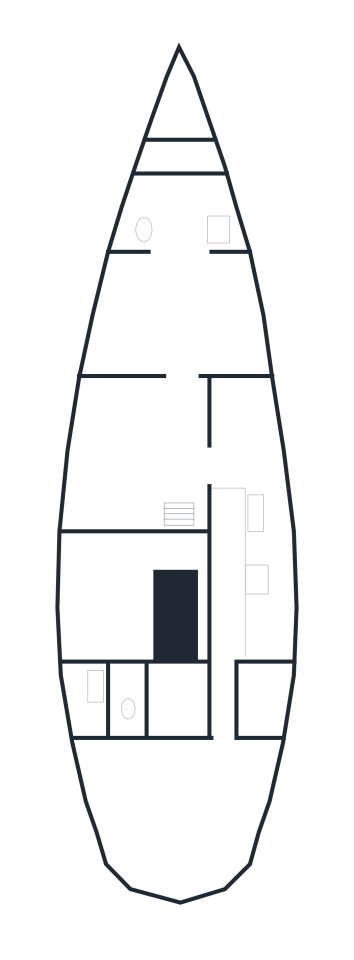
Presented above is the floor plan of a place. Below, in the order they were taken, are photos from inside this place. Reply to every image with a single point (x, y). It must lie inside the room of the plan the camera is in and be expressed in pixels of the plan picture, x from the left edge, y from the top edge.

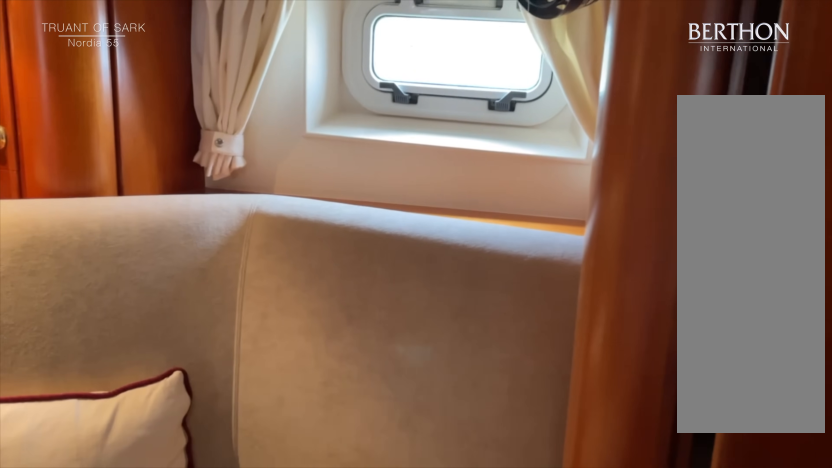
(178, 769)
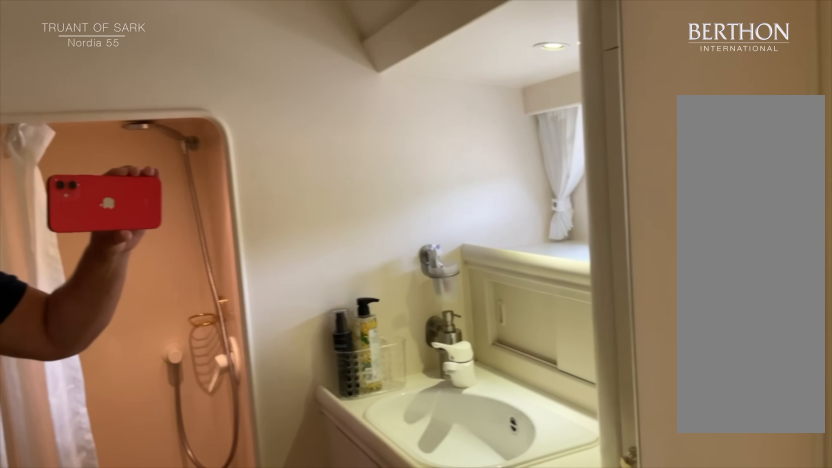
(125, 691)
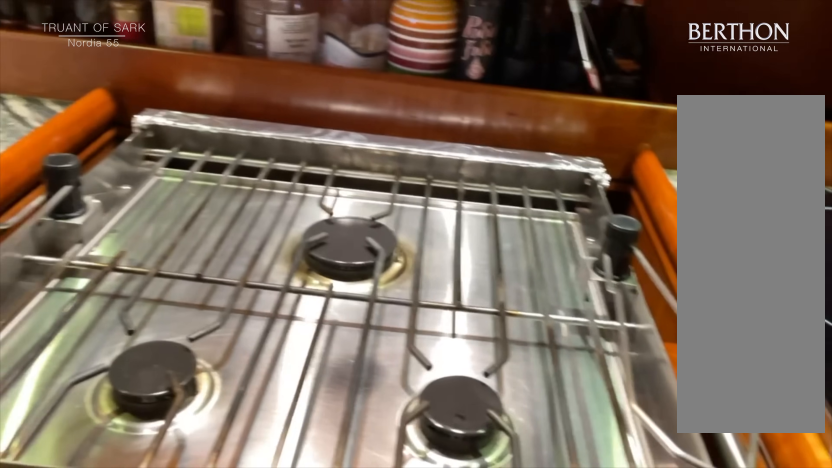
(253, 562)
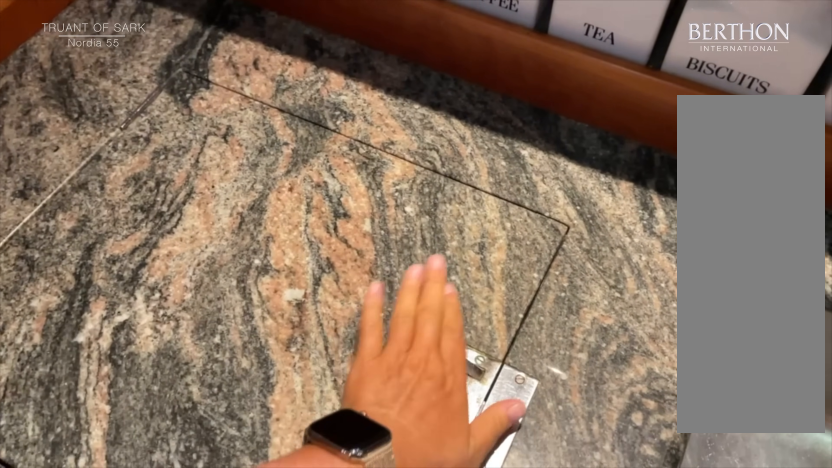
(253, 562)
